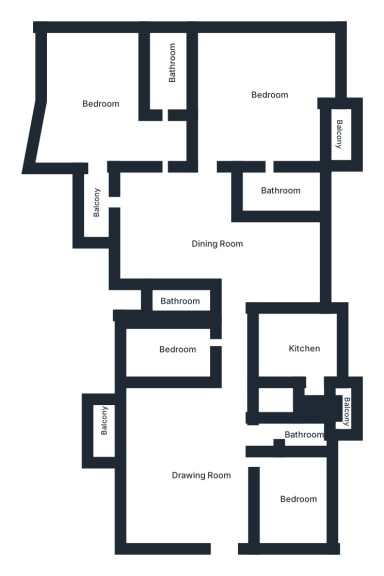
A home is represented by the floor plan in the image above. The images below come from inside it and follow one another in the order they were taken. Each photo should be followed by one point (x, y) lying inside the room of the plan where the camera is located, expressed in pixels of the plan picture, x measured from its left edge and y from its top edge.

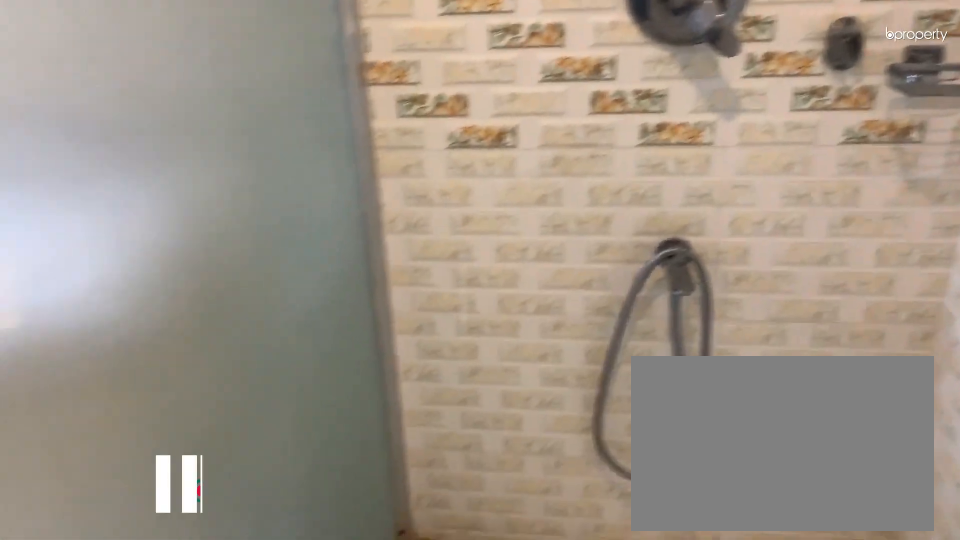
(281, 190)
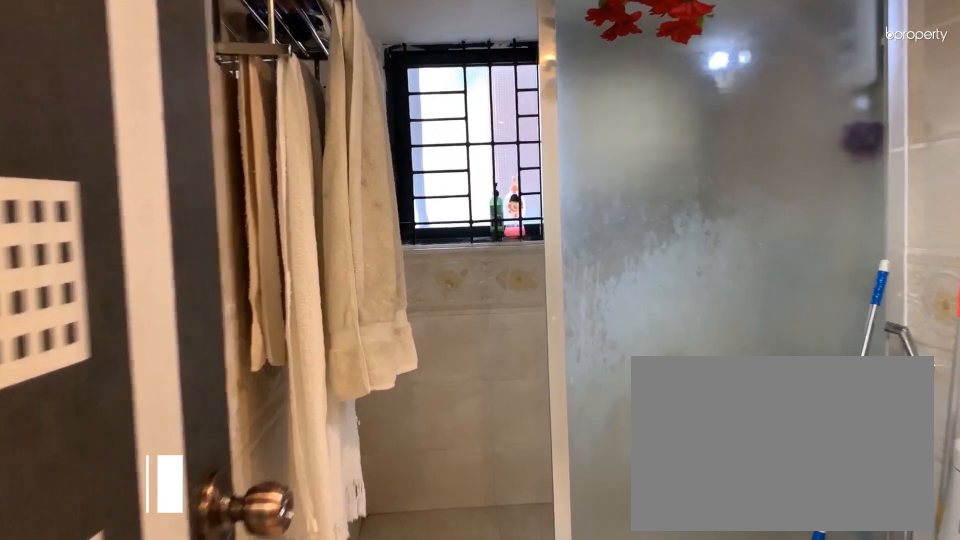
(168, 72)
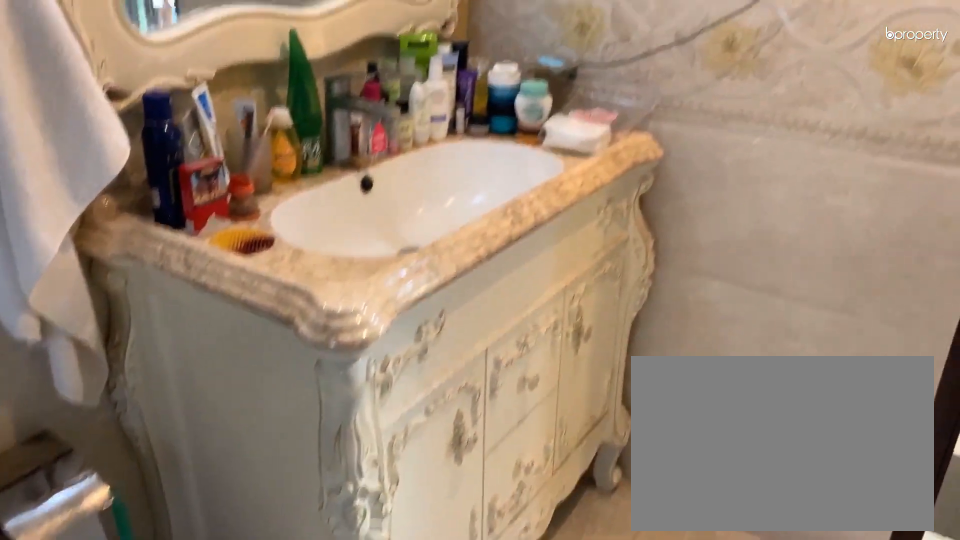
(168, 72)
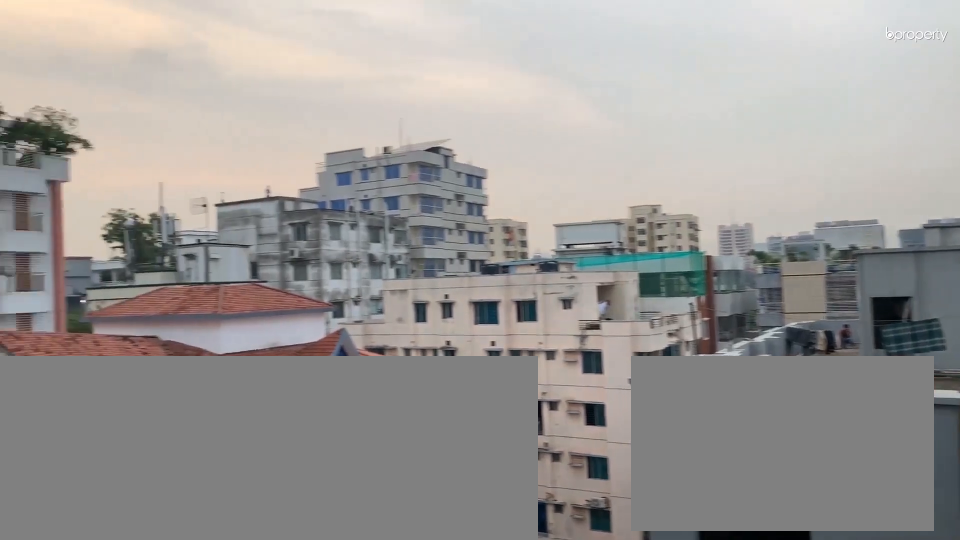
(96, 199)
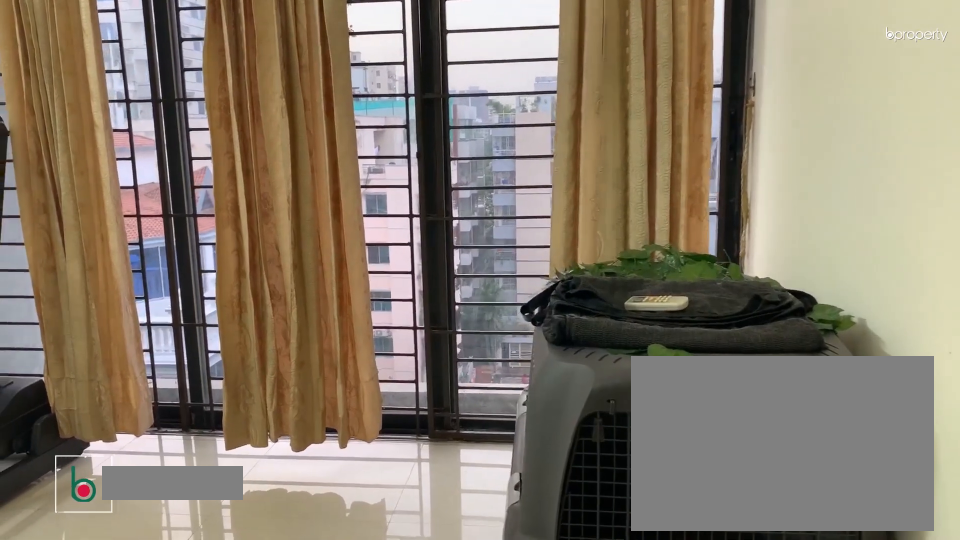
(181, 353)
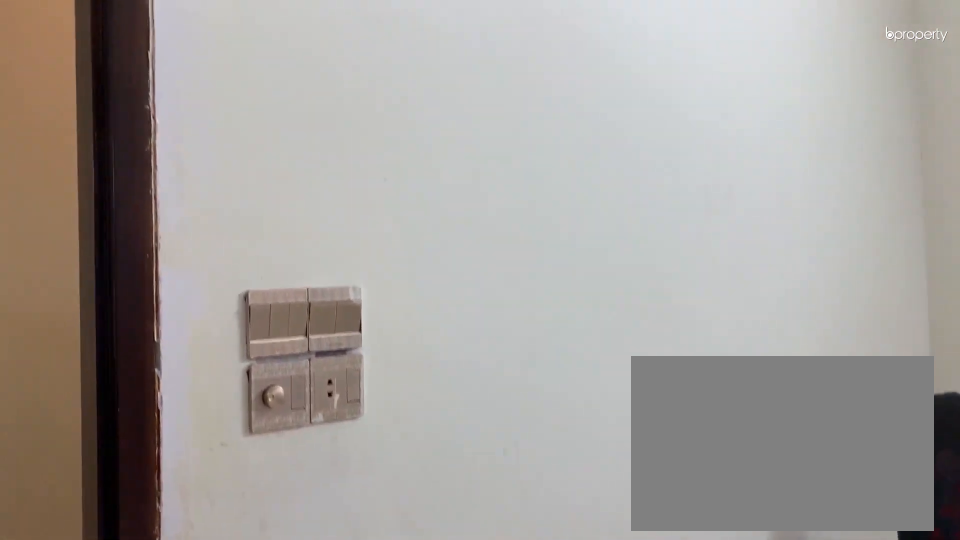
(181, 353)
